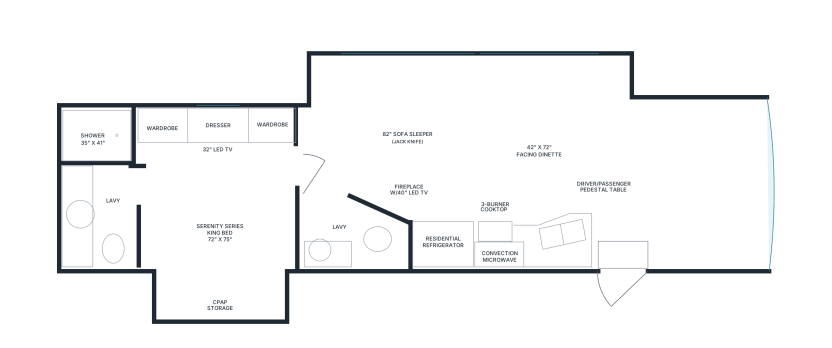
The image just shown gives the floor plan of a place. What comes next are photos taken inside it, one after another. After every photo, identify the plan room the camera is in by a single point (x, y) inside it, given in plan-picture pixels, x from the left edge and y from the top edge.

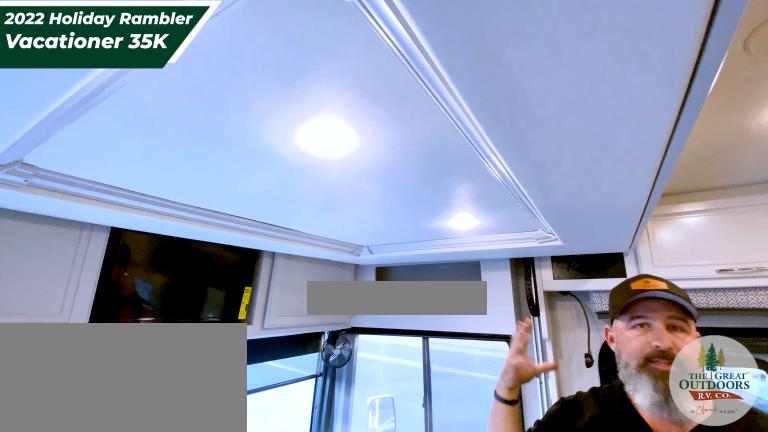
(715, 191)
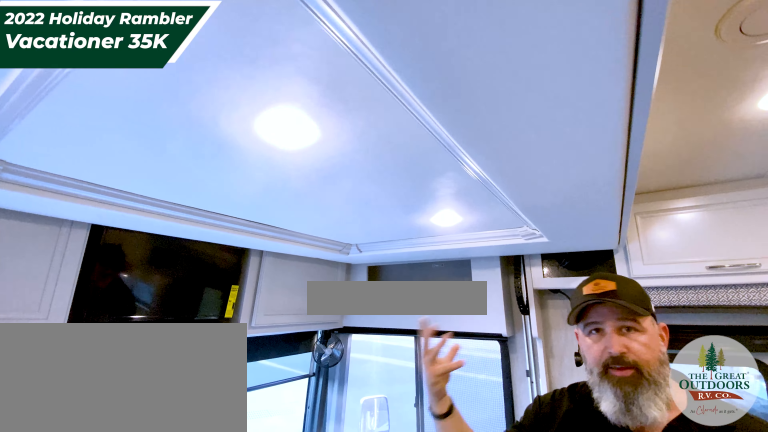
(715, 191)
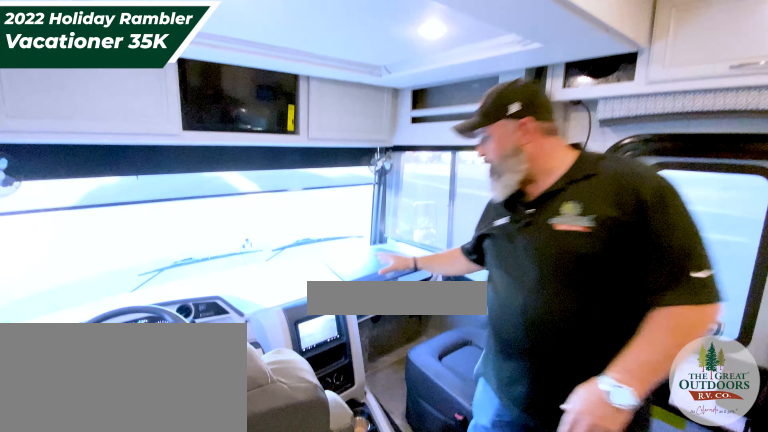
(645, 171)
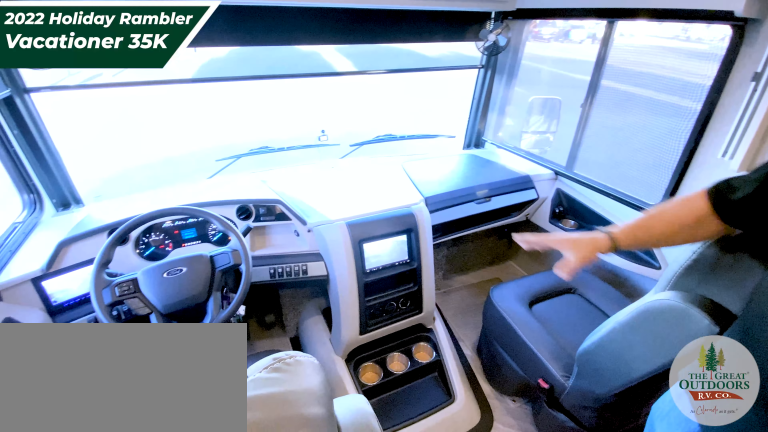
(718, 189)
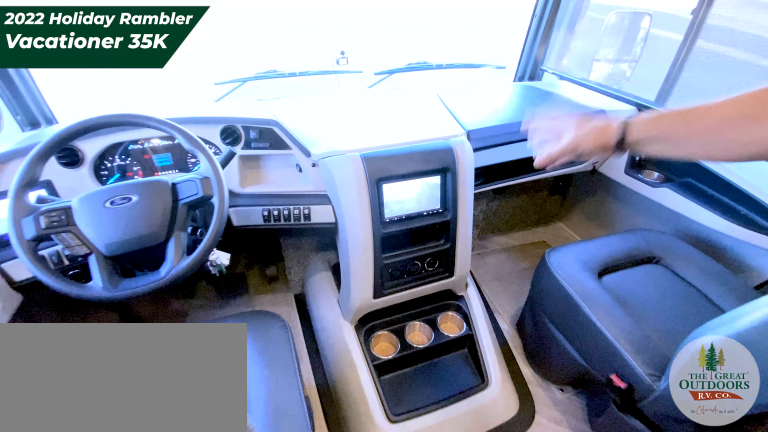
(718, 189)
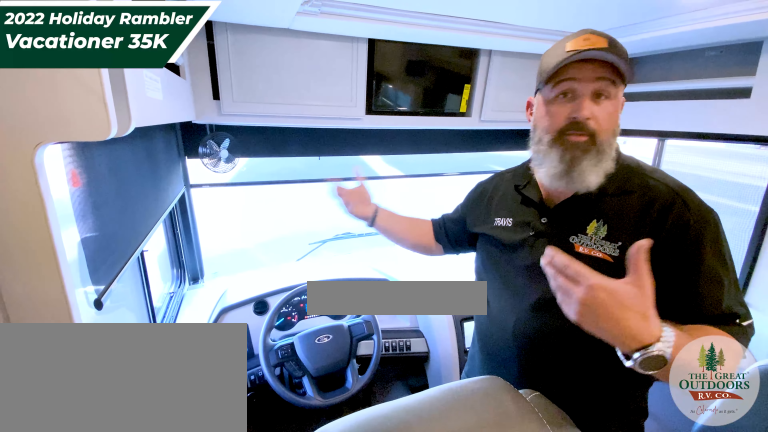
(715, 199)
